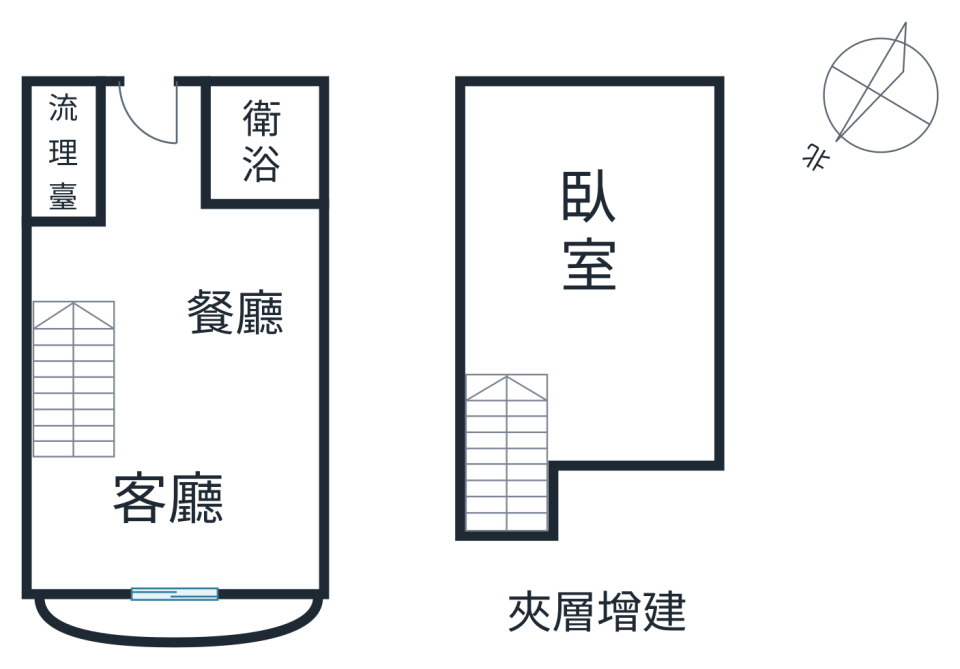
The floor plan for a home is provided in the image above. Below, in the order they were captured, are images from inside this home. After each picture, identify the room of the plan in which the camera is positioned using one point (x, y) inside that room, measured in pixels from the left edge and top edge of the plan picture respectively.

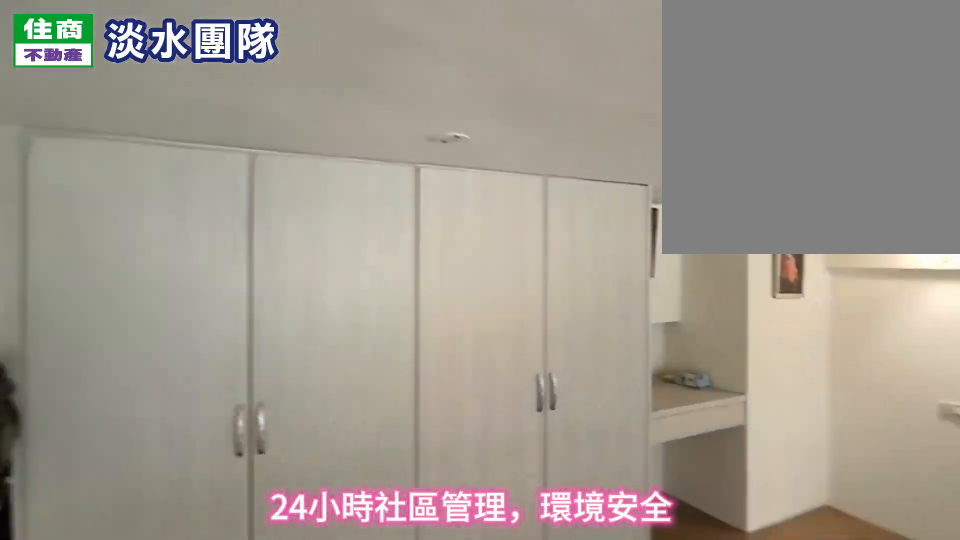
(598, 258)
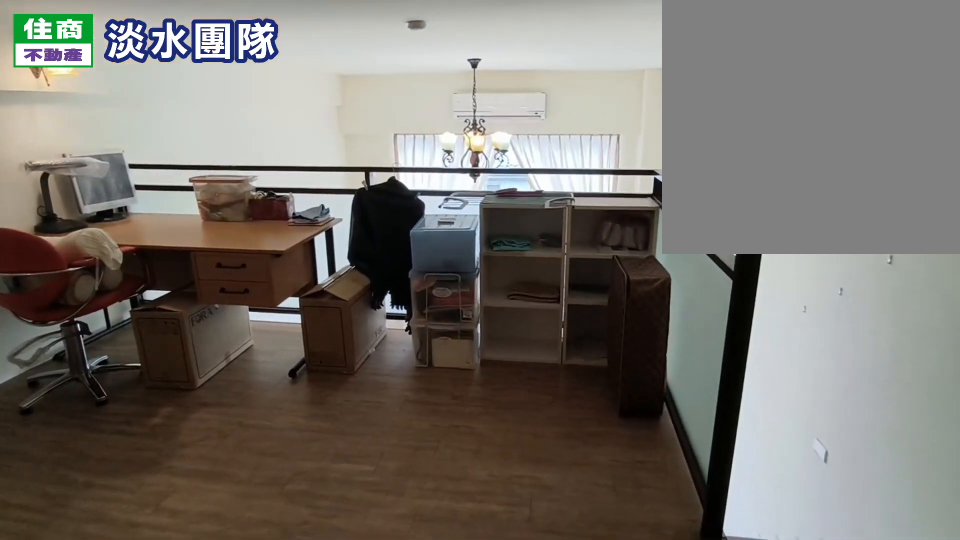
(598, 258)
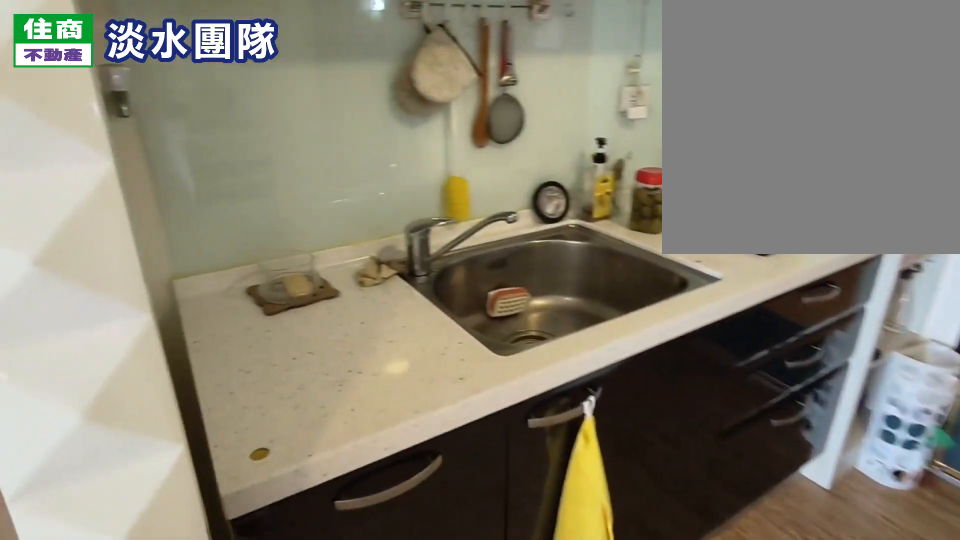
(77, 115)
